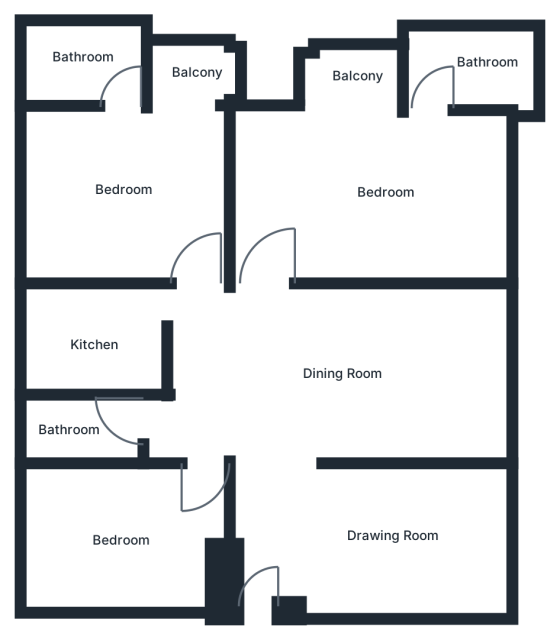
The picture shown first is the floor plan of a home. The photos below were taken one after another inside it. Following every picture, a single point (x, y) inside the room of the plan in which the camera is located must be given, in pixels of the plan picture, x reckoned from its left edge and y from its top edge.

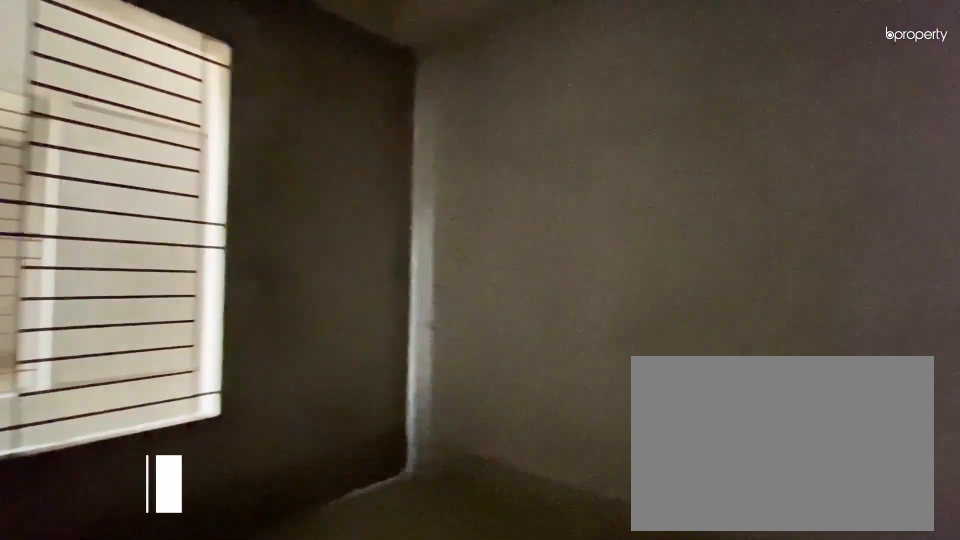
(379, 542)
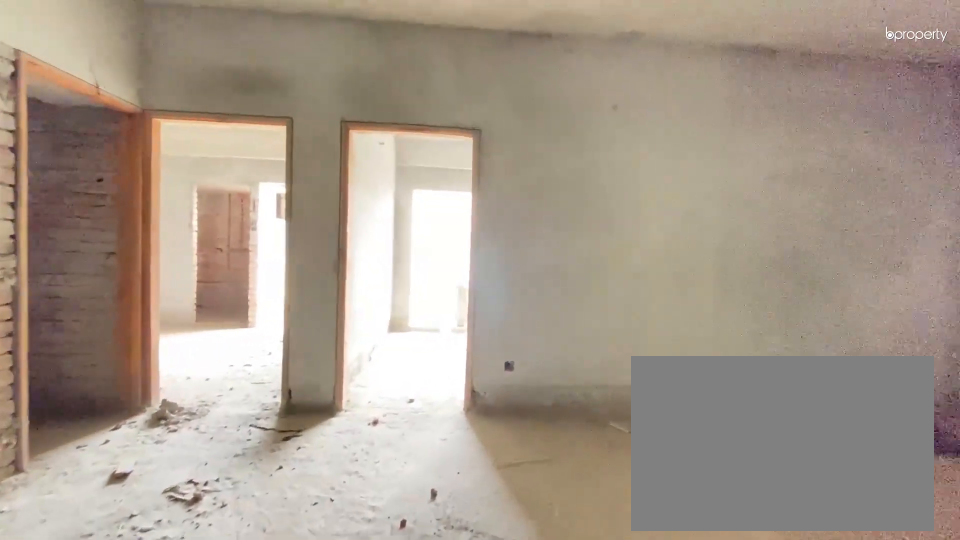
(296, 366)
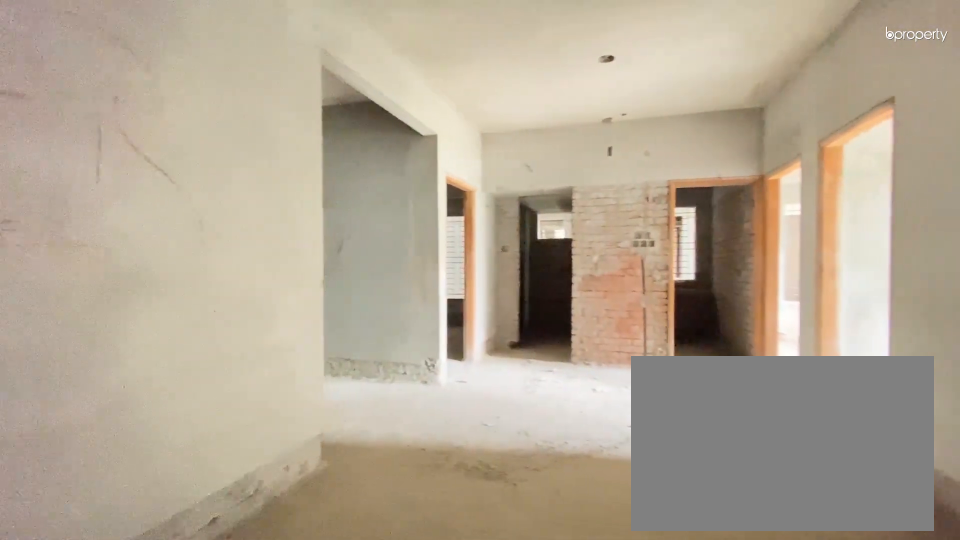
(296, 366)
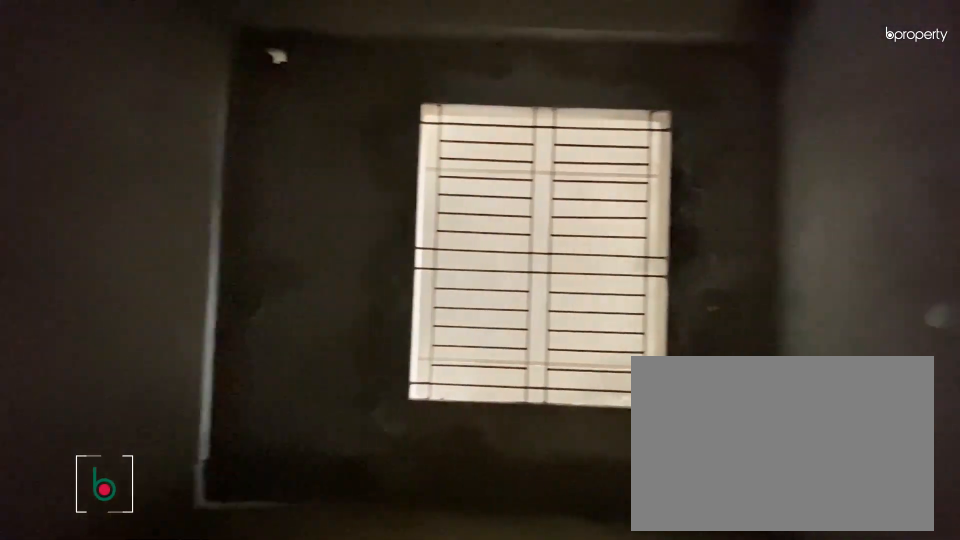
(151, 518)
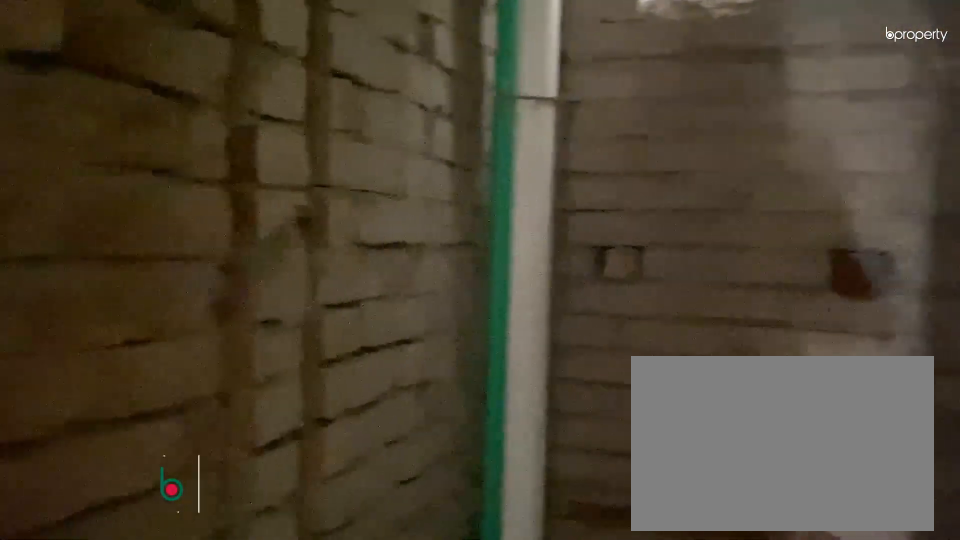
(81, 430)
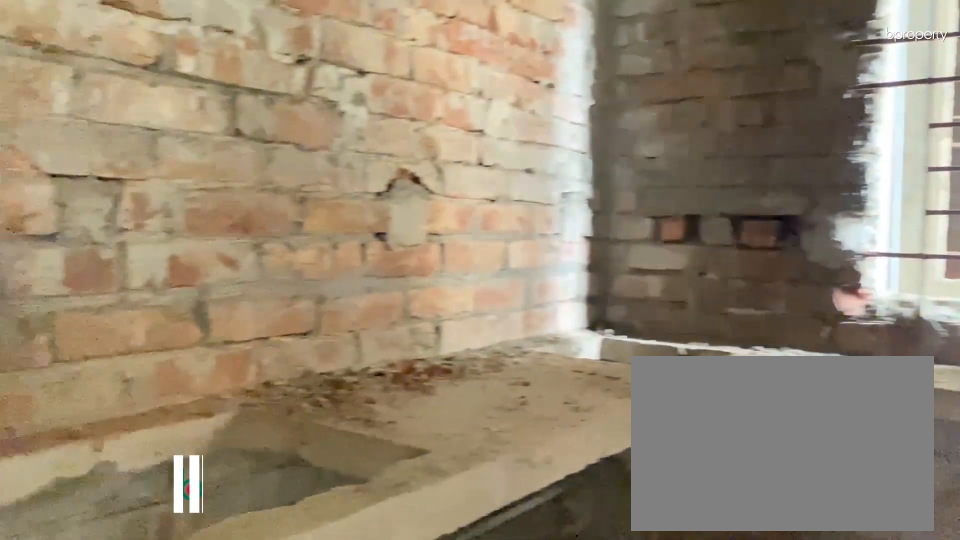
(102, 348)
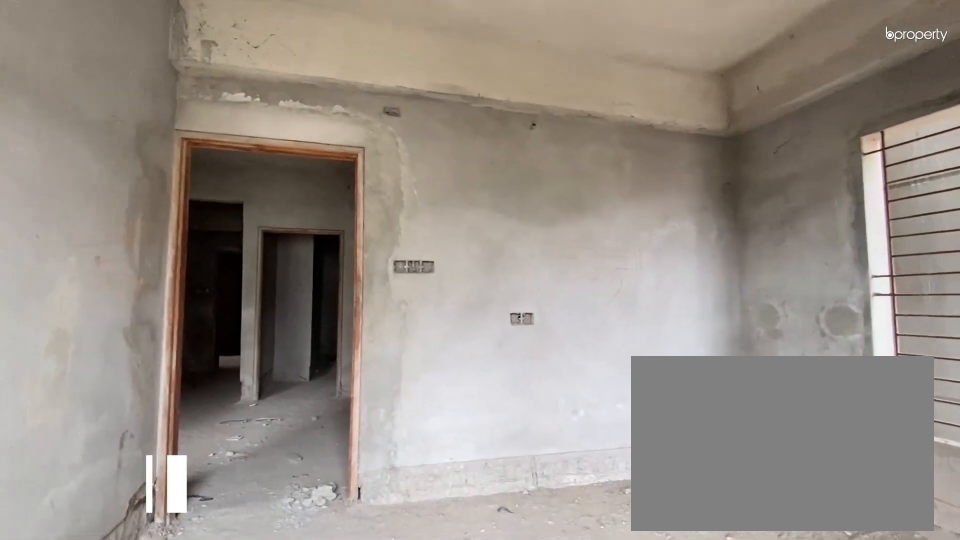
(126, 181)
